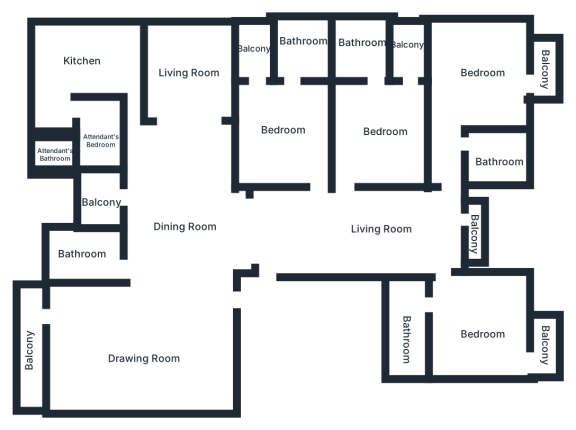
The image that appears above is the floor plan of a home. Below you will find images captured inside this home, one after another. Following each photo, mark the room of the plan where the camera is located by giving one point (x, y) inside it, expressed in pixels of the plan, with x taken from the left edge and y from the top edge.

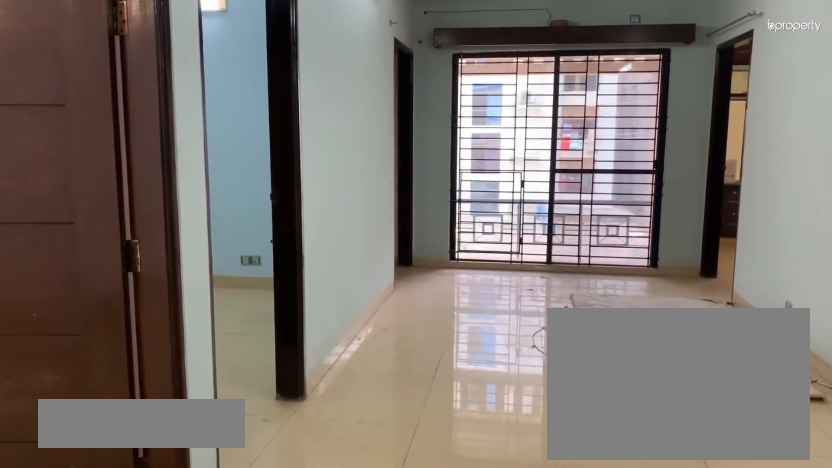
(353, 228)
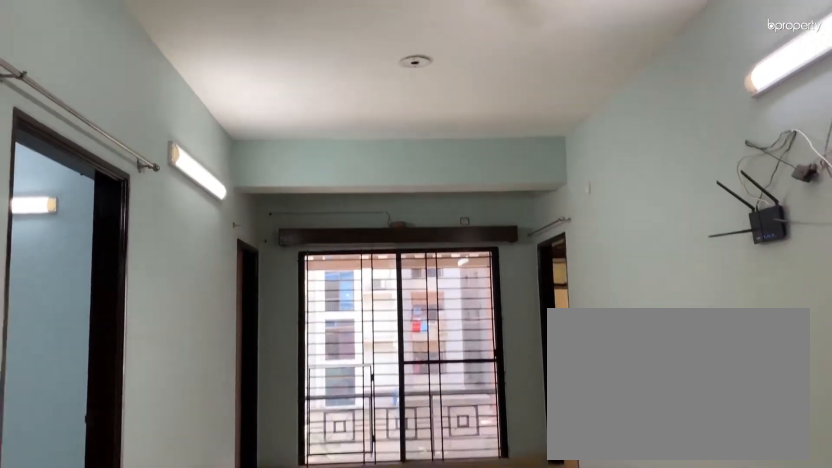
(321, 228)
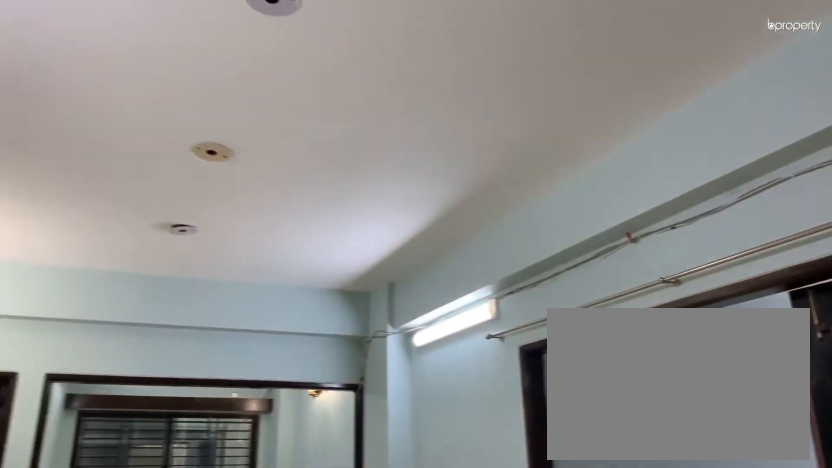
(177, 213)
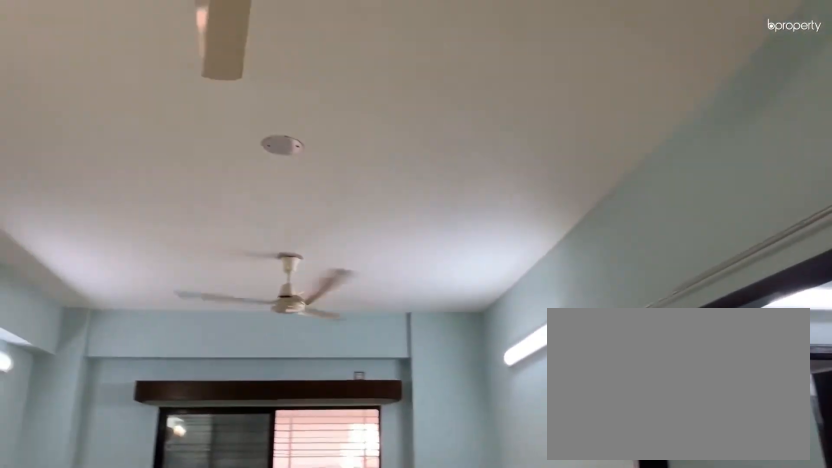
(143, 344)
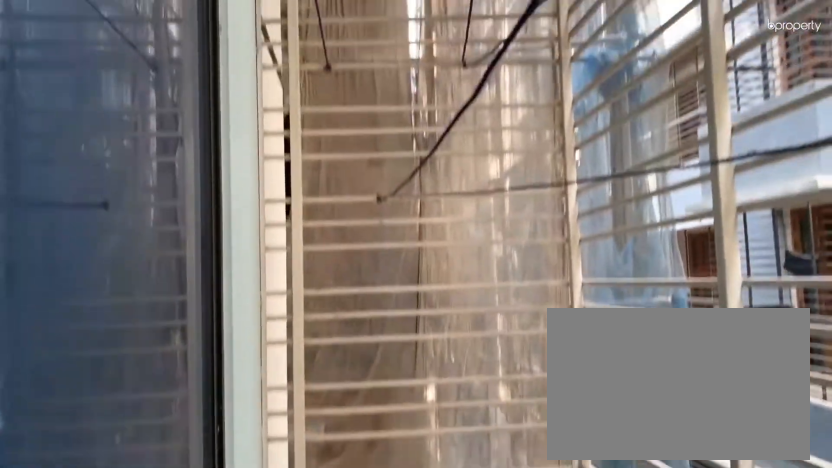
(28, 352)
